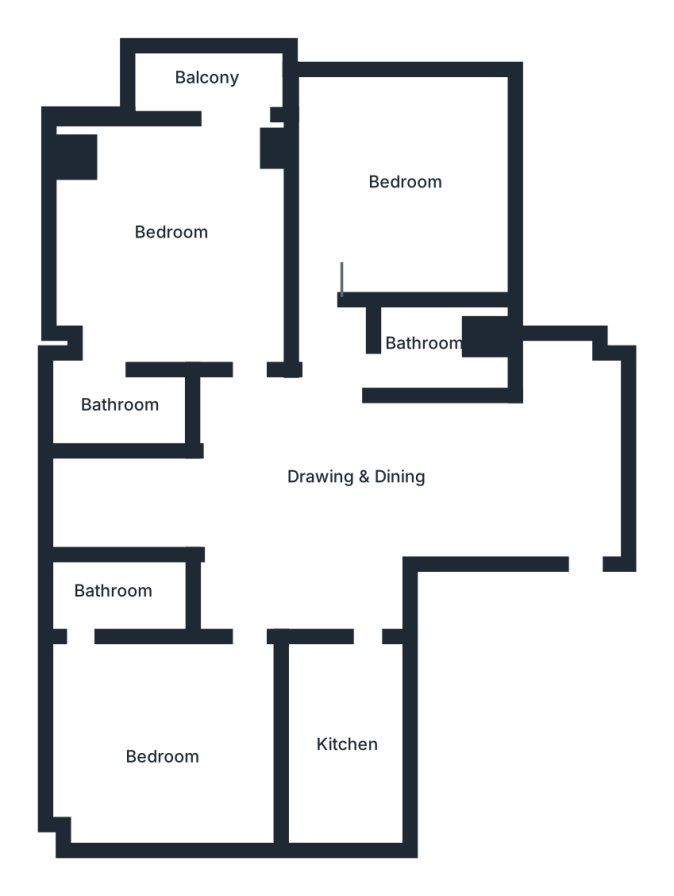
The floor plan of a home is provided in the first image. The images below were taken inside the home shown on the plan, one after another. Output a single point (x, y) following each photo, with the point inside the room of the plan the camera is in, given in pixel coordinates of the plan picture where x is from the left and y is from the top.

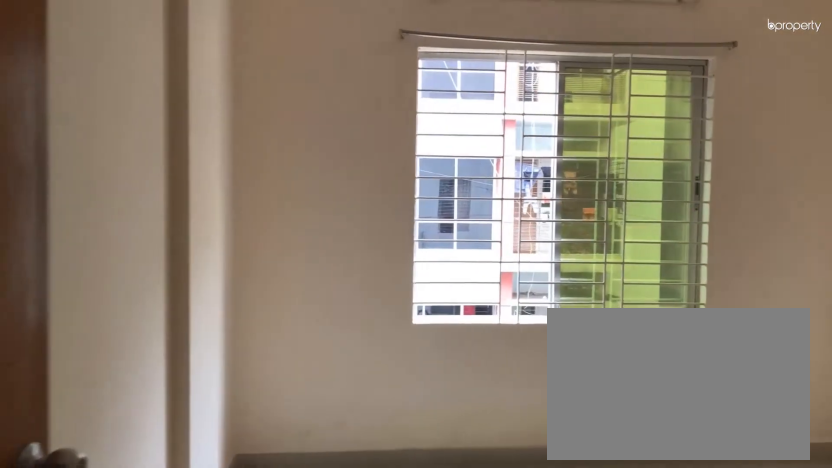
(390, 178)
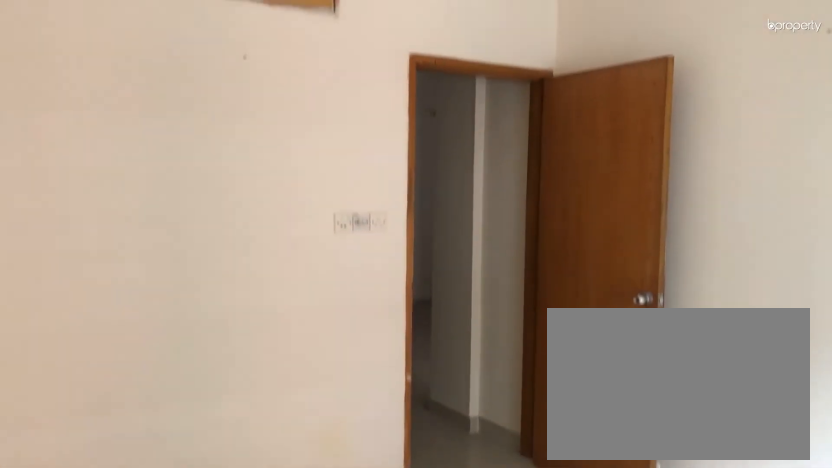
(378, 190)
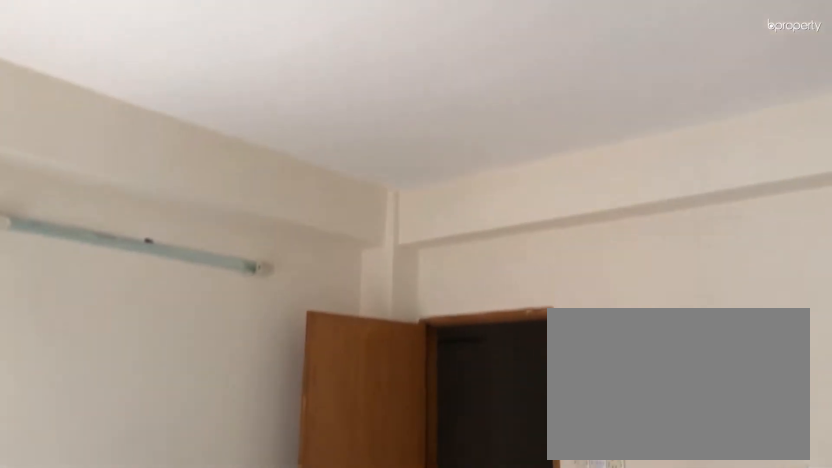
(127, 268)
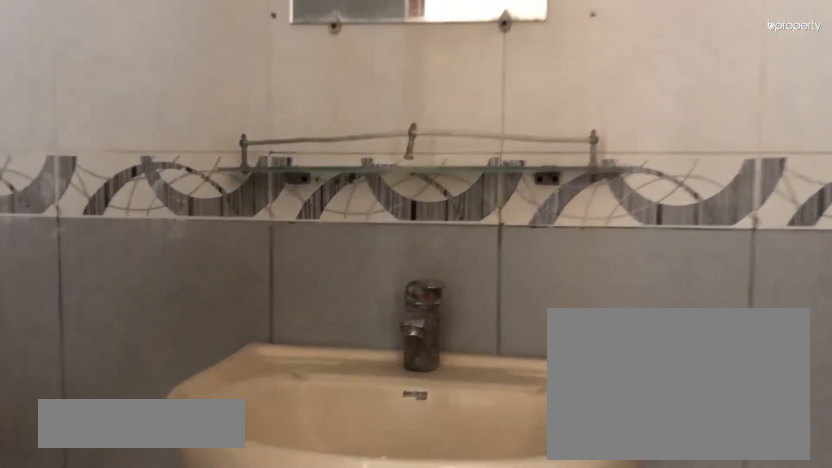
(102, 413)
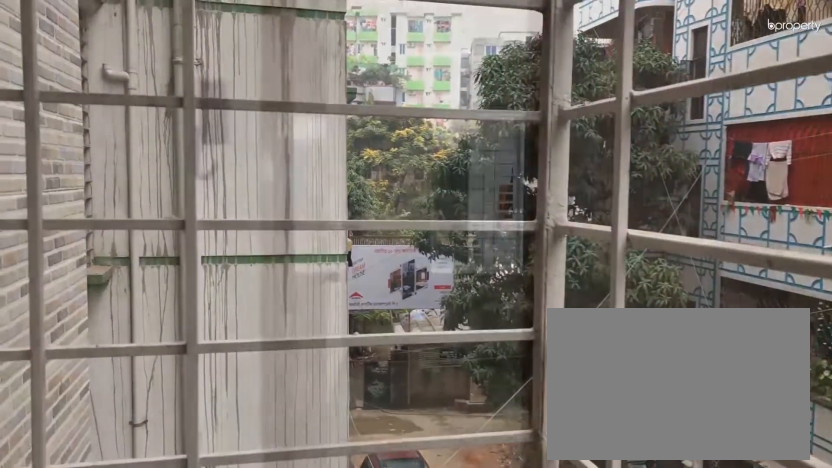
(226, 83)
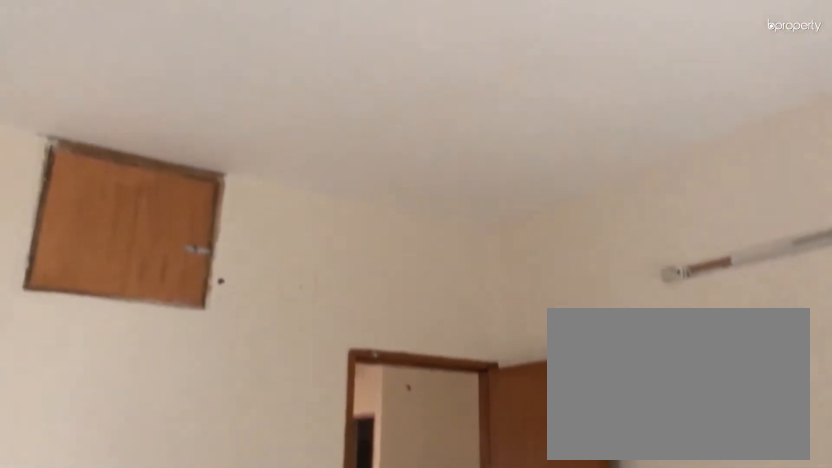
(148, 713)
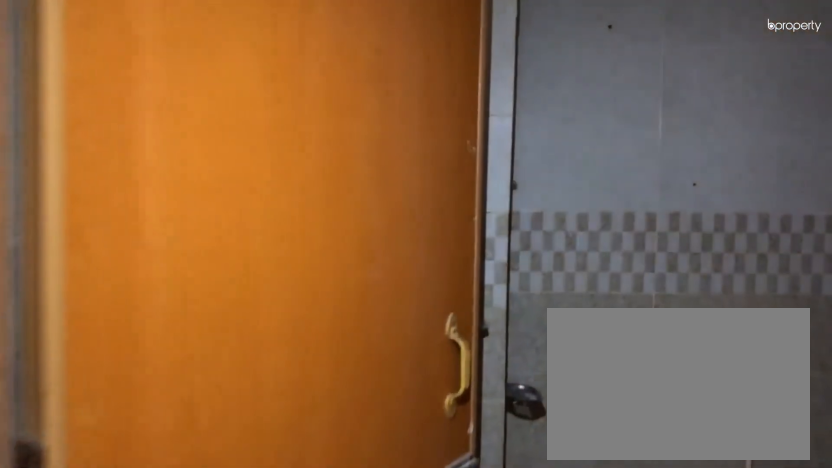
(110, 601)
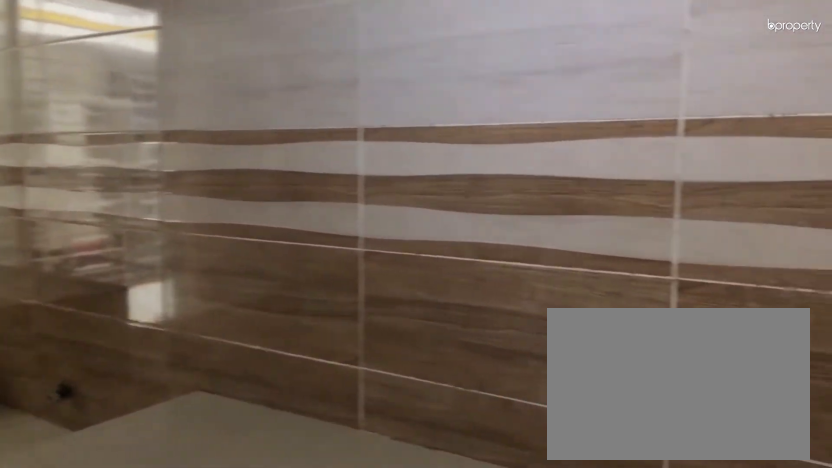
(345, 731)
